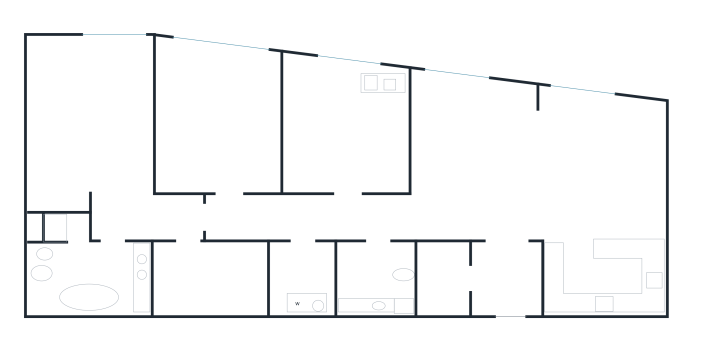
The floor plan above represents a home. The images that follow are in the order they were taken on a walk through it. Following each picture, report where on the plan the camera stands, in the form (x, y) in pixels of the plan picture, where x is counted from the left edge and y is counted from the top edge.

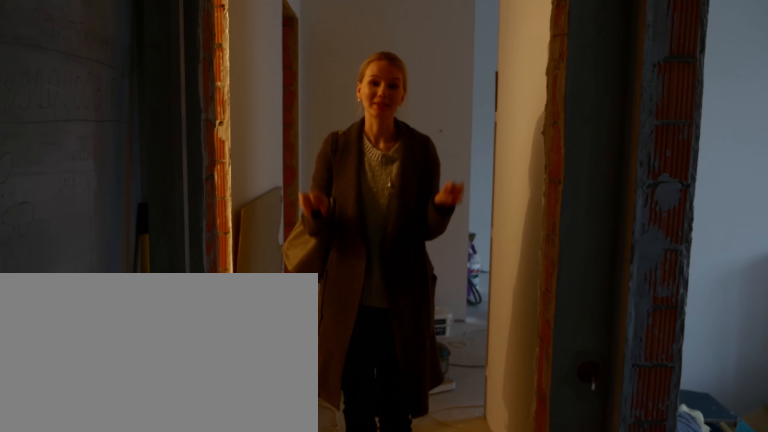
(232, 217)
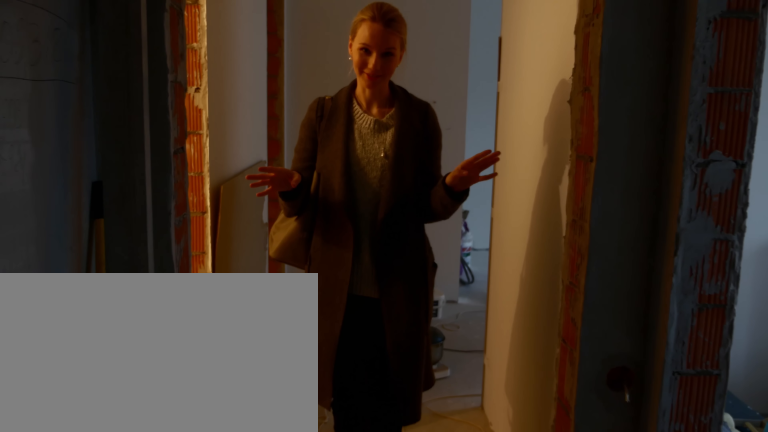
(220, 211)
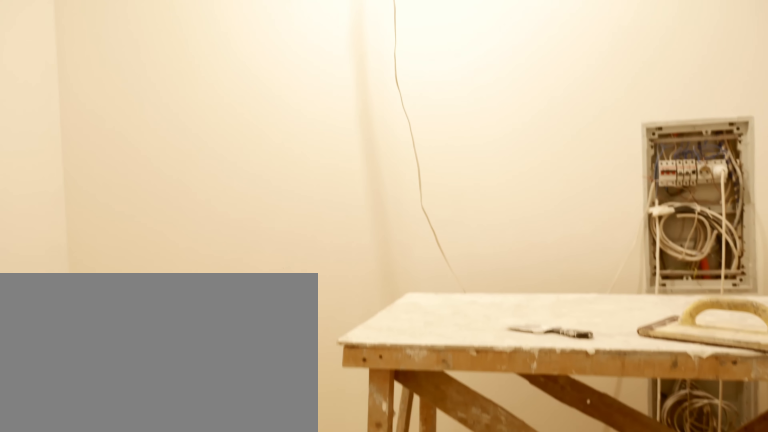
(186, 248)
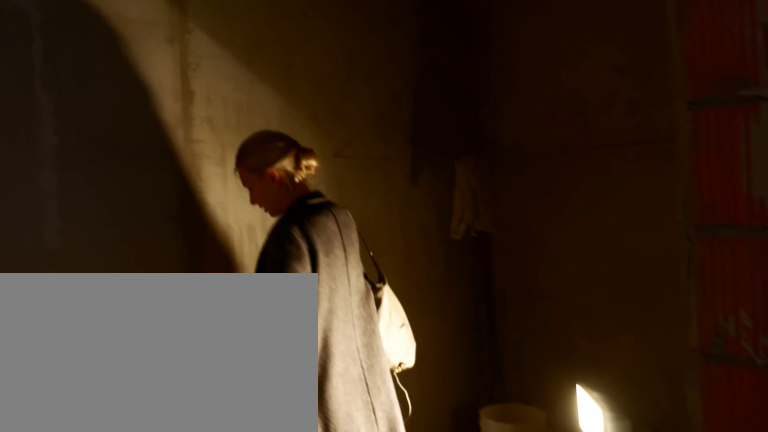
(105, 246)
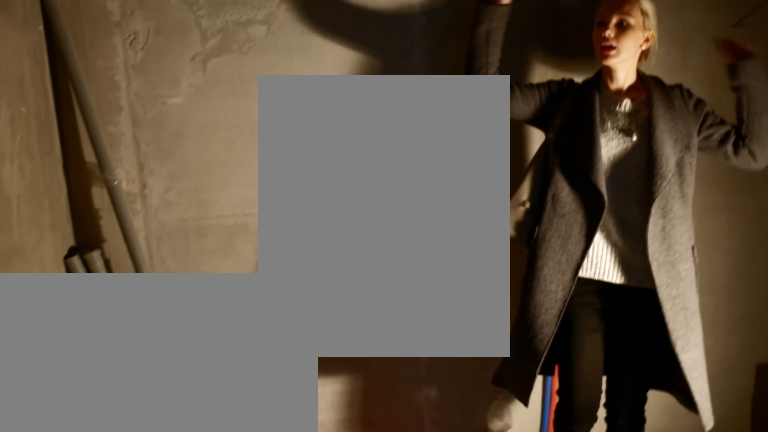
(108, 242)
